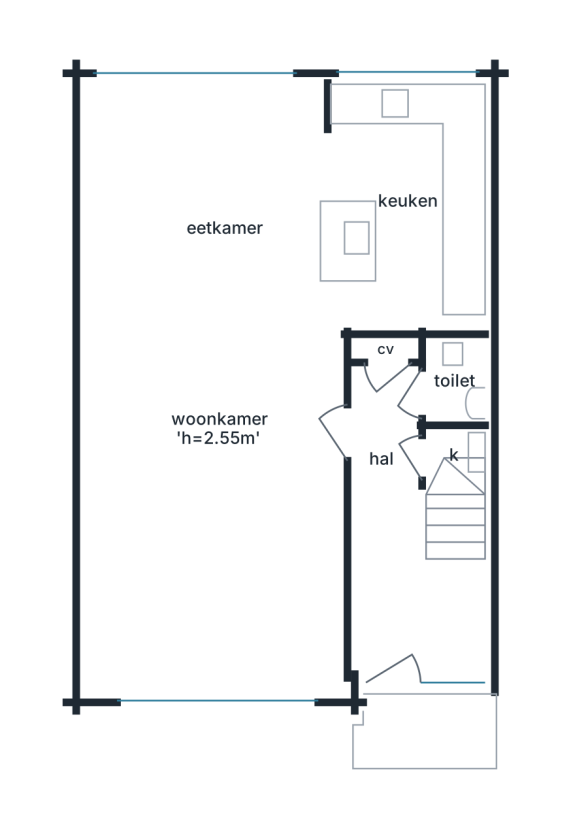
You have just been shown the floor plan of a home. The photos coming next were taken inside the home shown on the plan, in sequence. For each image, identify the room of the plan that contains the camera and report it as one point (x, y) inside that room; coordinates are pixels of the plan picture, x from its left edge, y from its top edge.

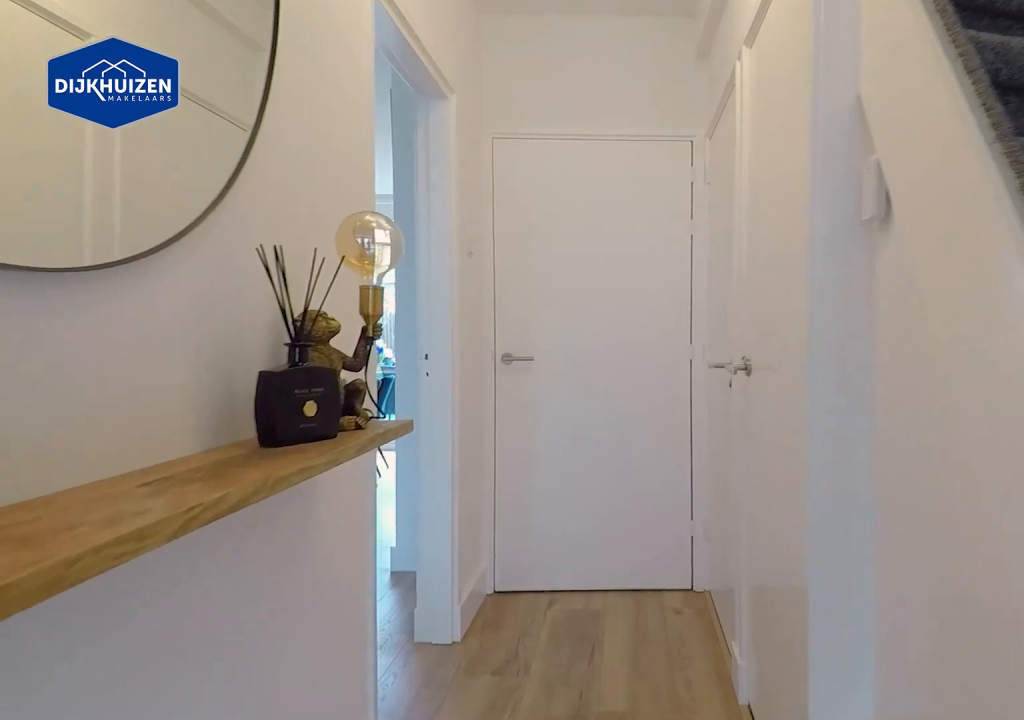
(402, 547)
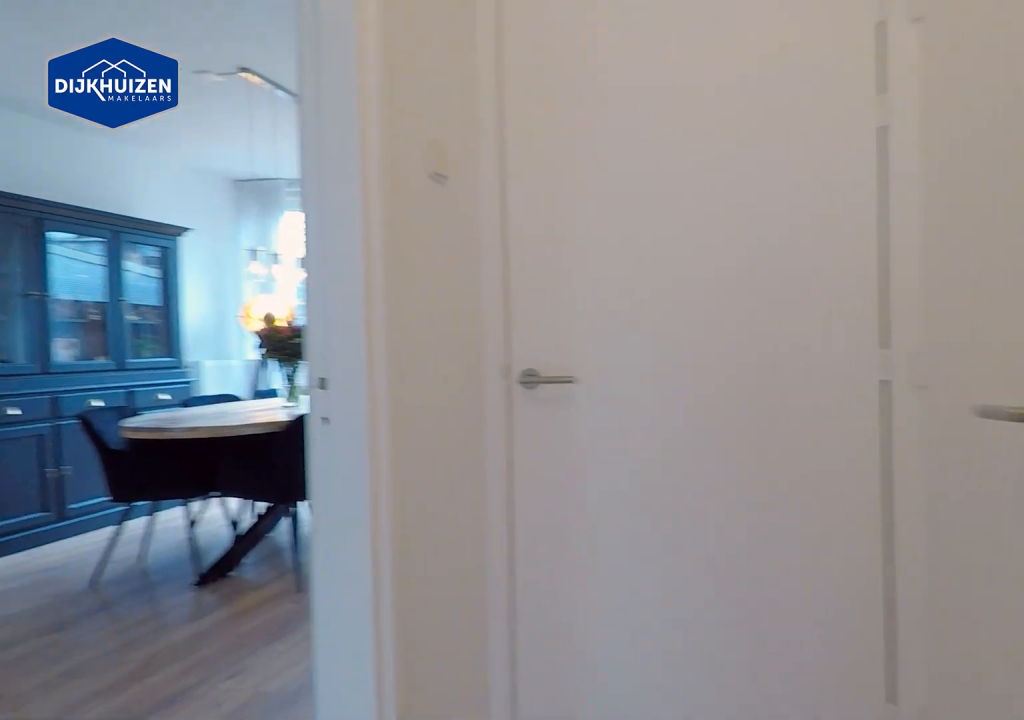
(402, 547)
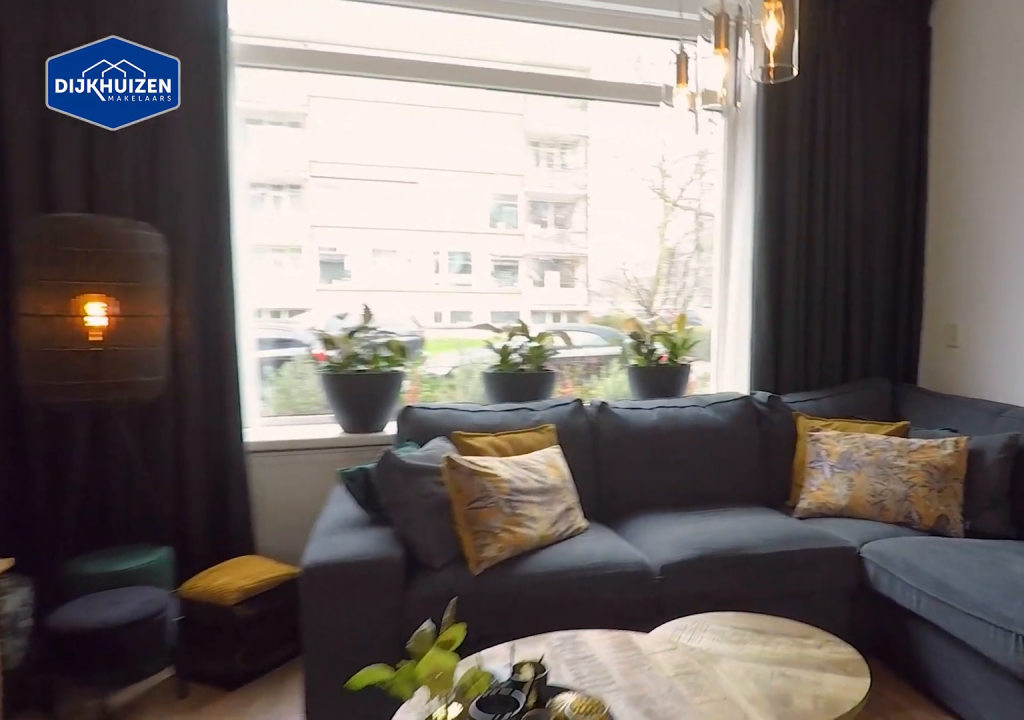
(204, 417)
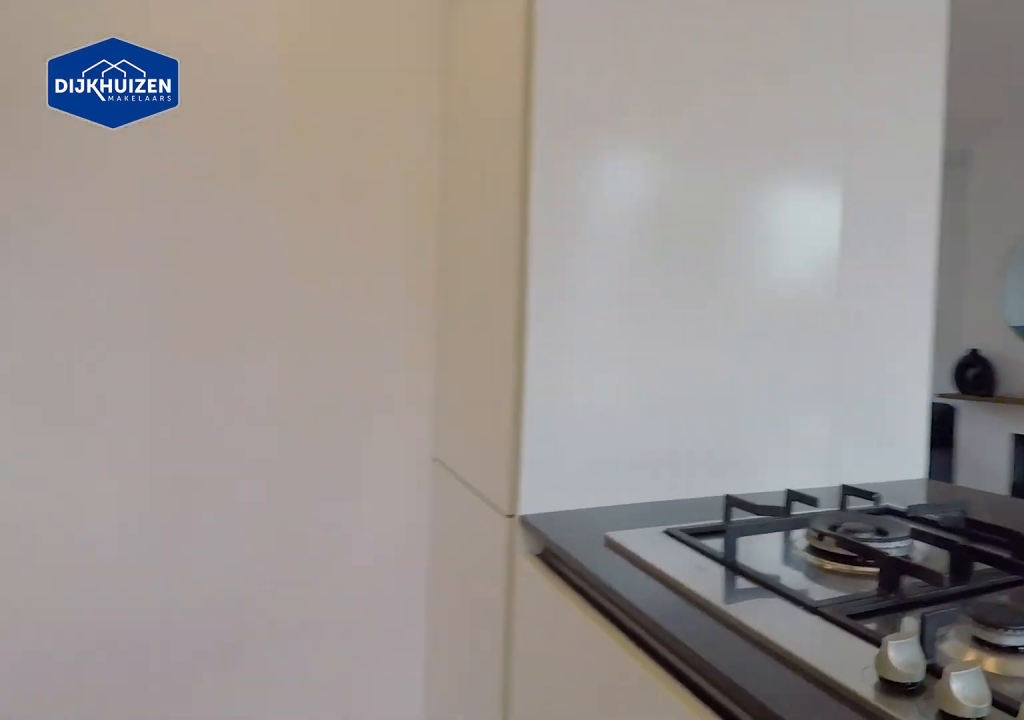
(402, 206)
